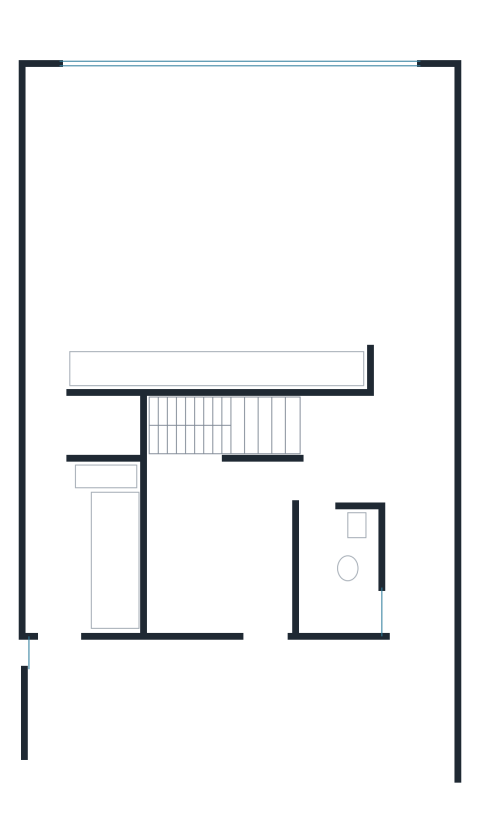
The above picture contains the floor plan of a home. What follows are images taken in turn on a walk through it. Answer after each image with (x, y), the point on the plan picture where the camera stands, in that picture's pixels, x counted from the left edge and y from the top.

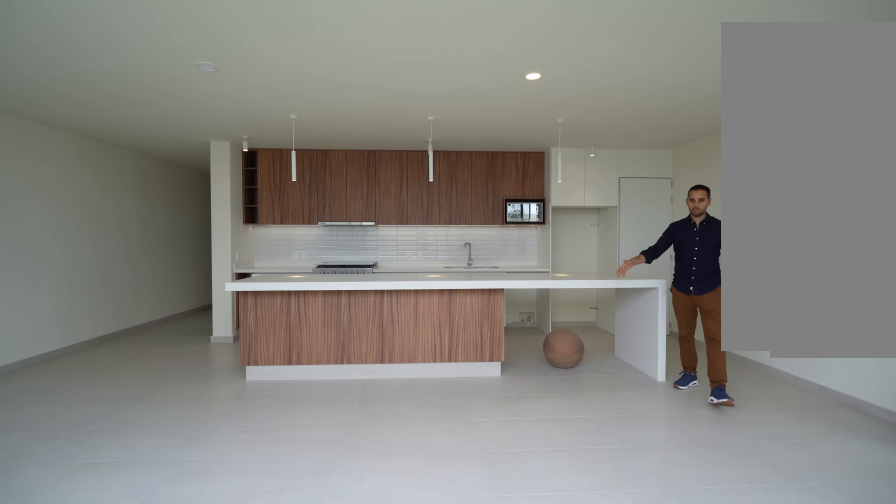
(196, 100)
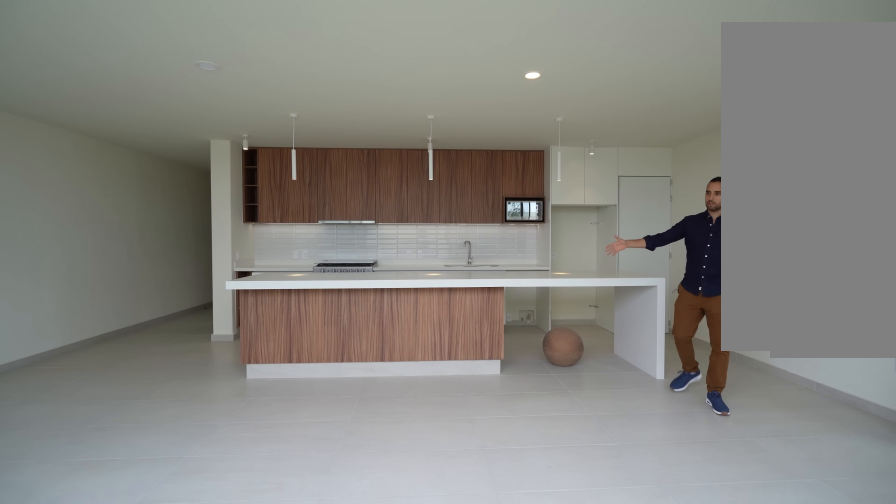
(197, 97)
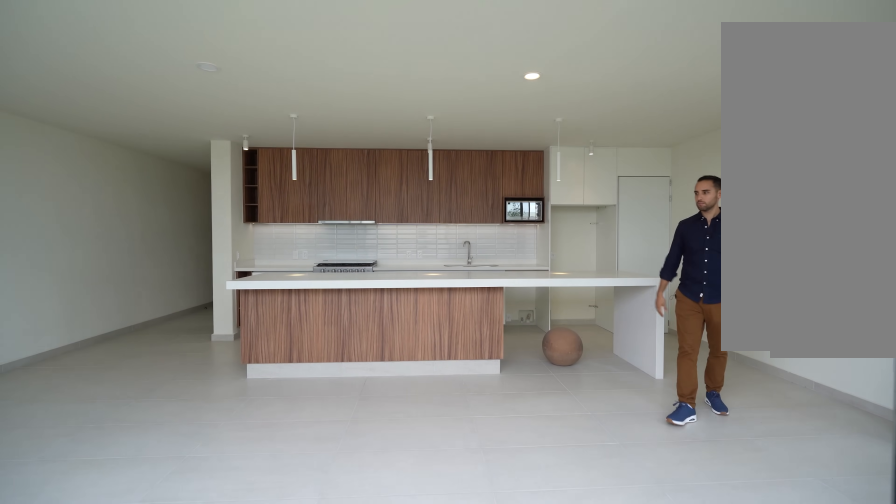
(197, 96)
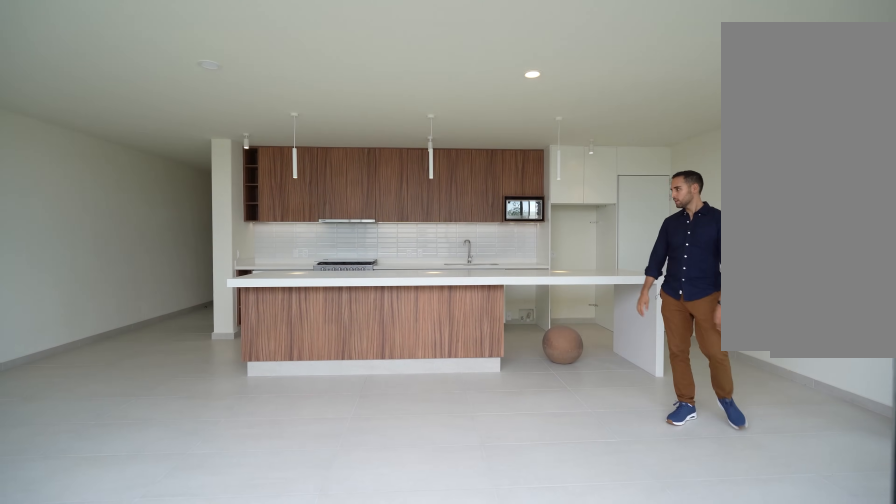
(197, 96)
